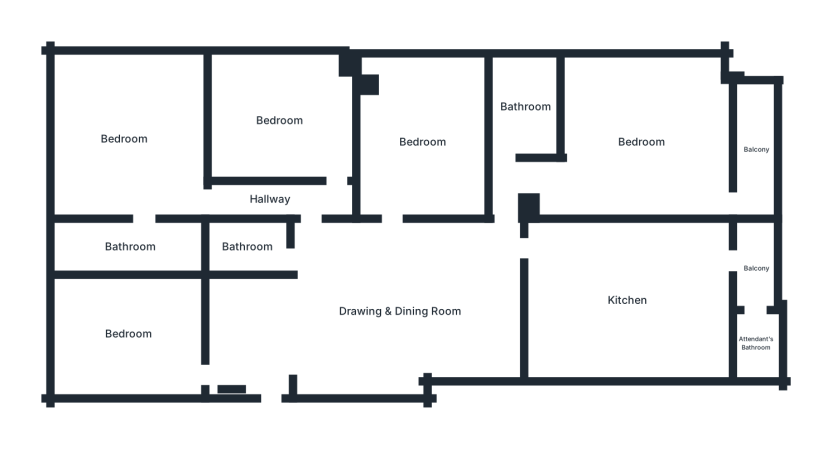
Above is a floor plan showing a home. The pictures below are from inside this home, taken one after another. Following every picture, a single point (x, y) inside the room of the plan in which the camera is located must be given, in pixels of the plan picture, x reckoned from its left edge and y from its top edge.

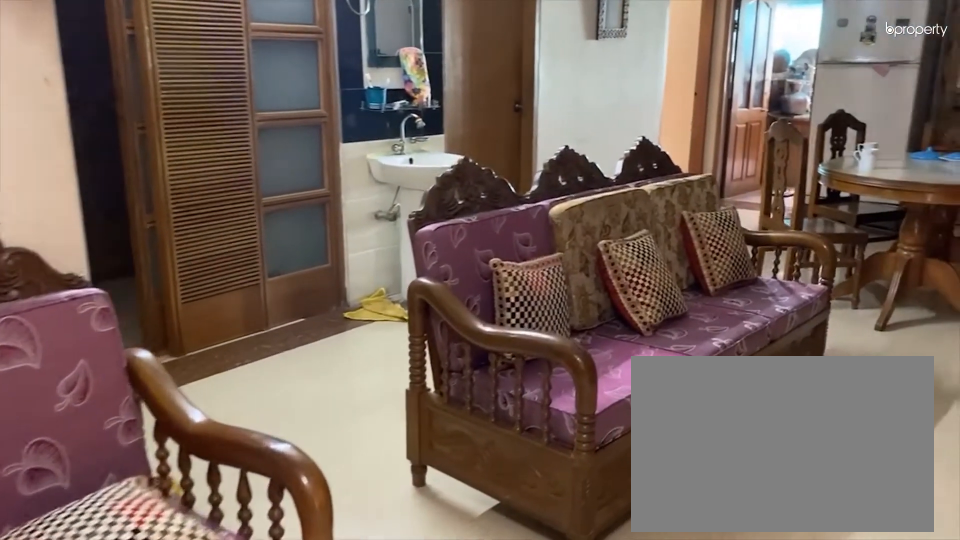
(395, 324)
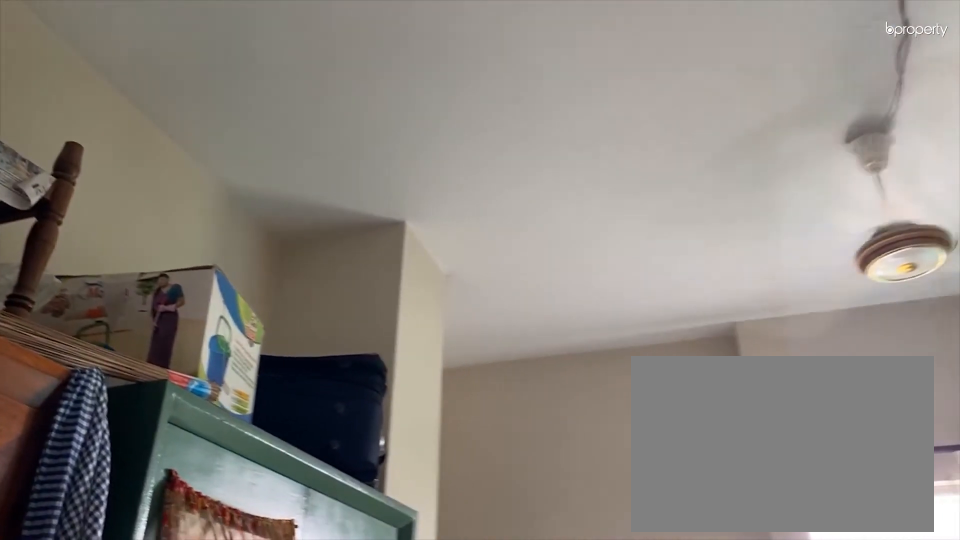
(420, 144)
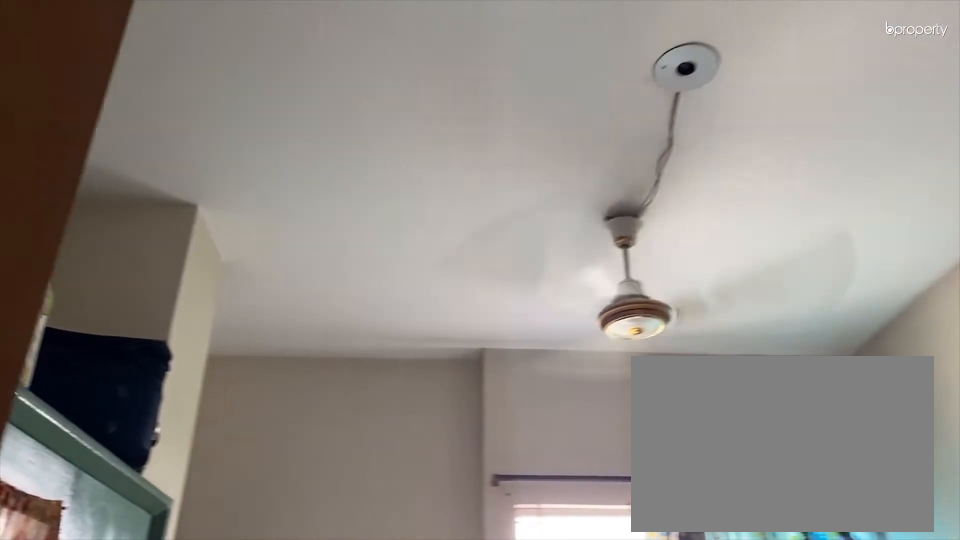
(420, 144)
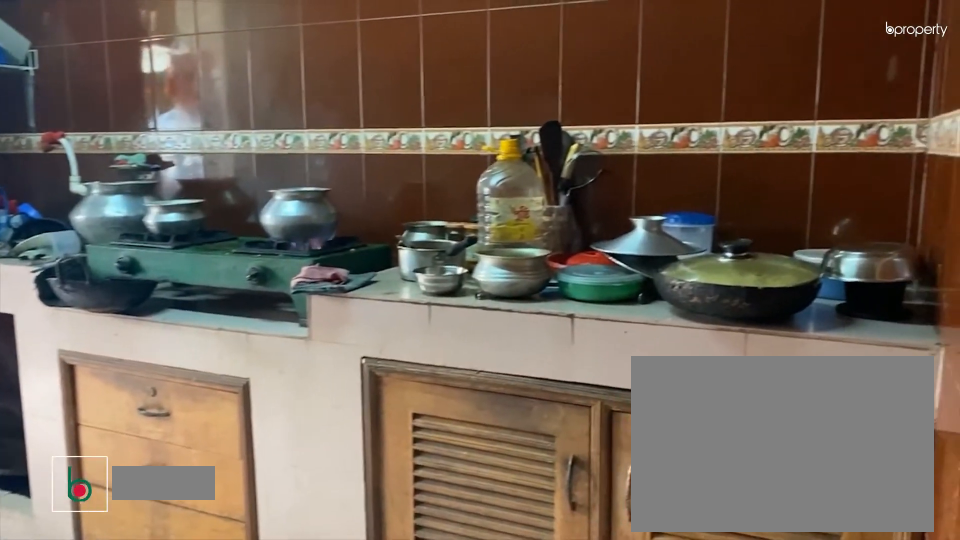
(629, 291)
